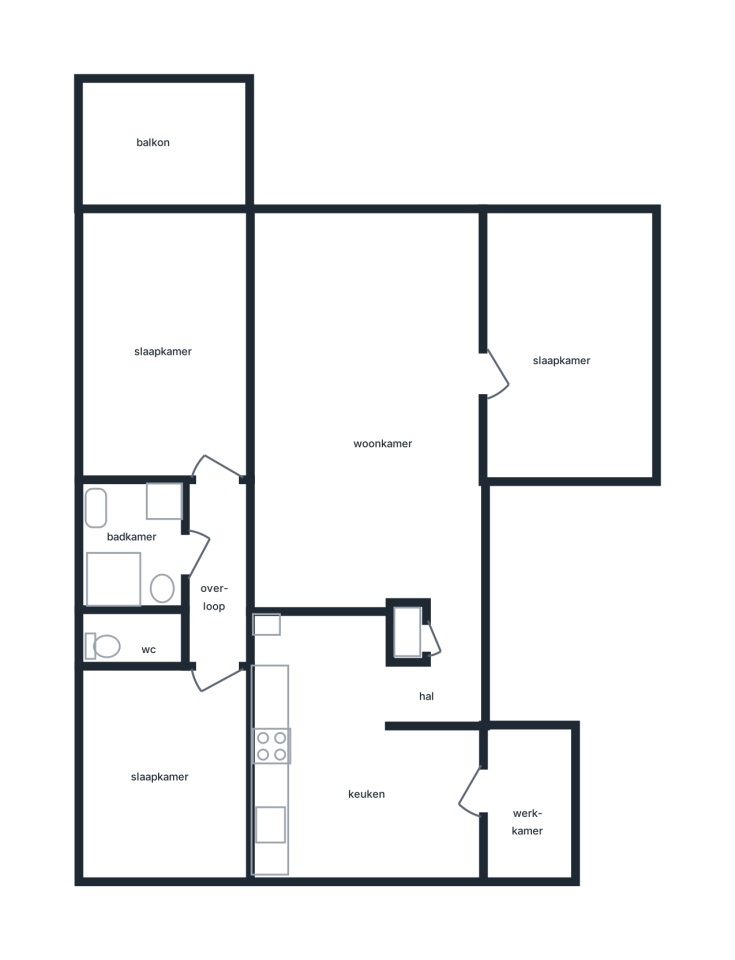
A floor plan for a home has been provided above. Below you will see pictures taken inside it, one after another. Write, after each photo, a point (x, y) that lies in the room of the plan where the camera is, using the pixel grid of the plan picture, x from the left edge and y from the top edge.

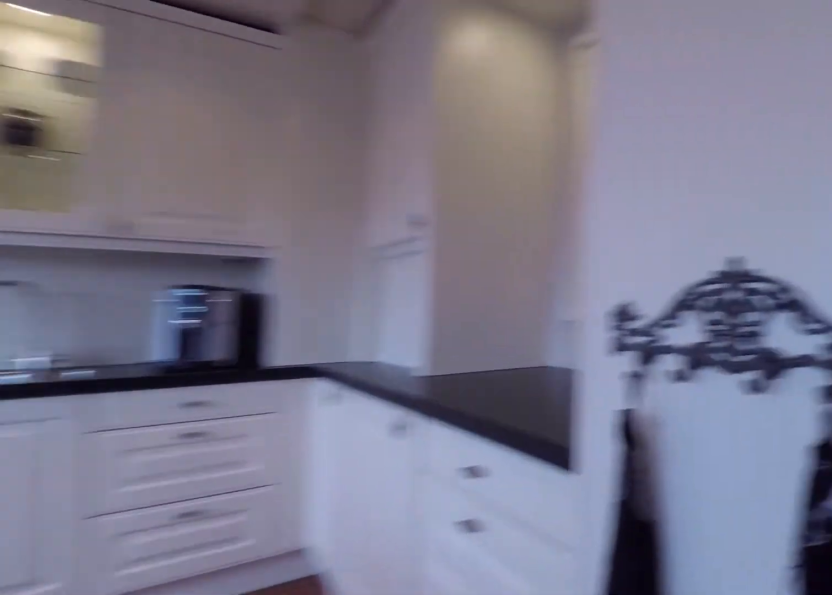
(366, 748)
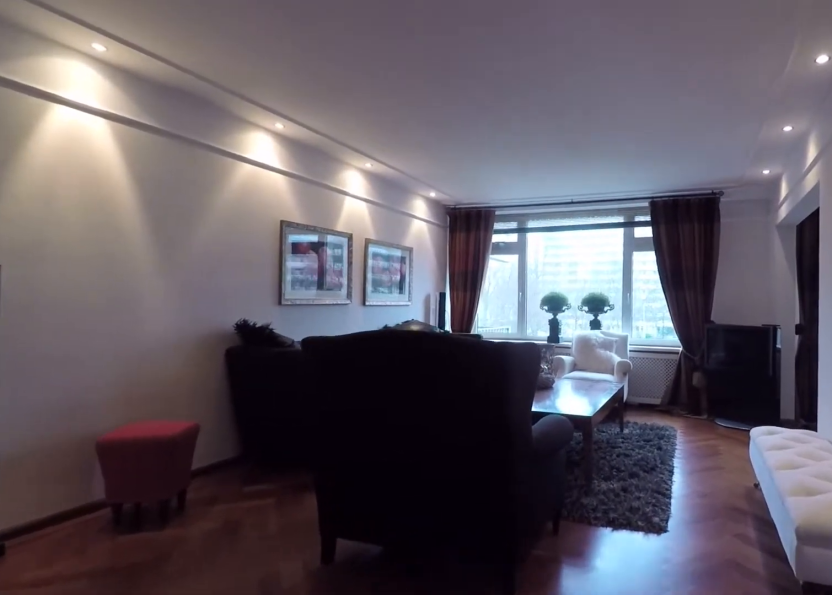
(366, 409)
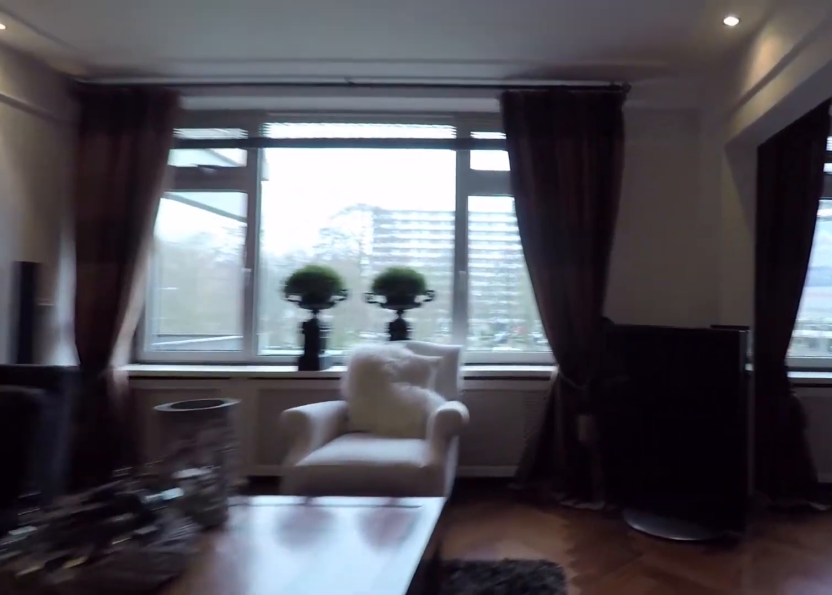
(366, 409)
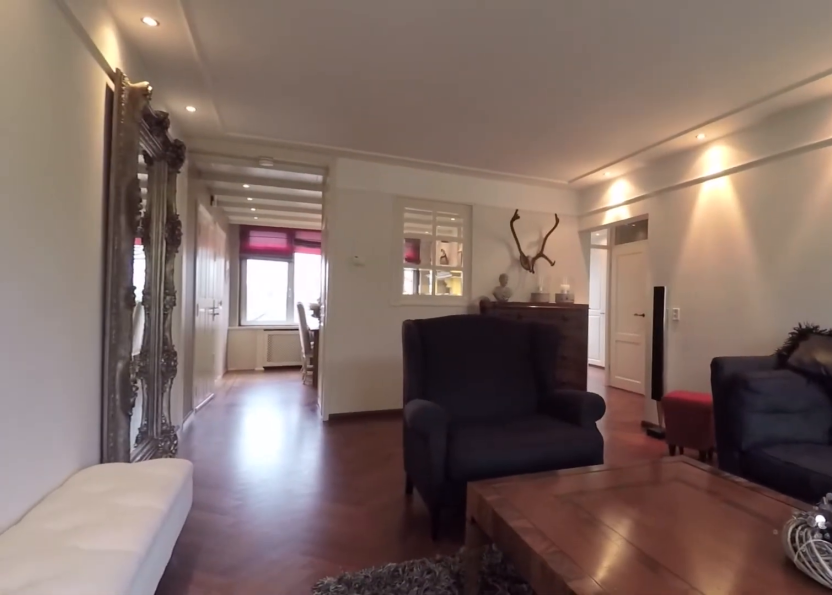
(366, 409)
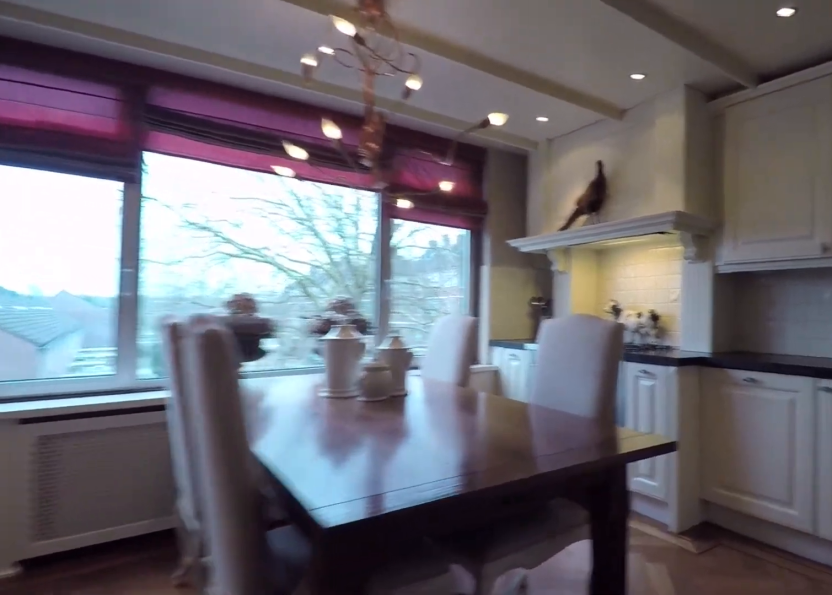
(366, 747)
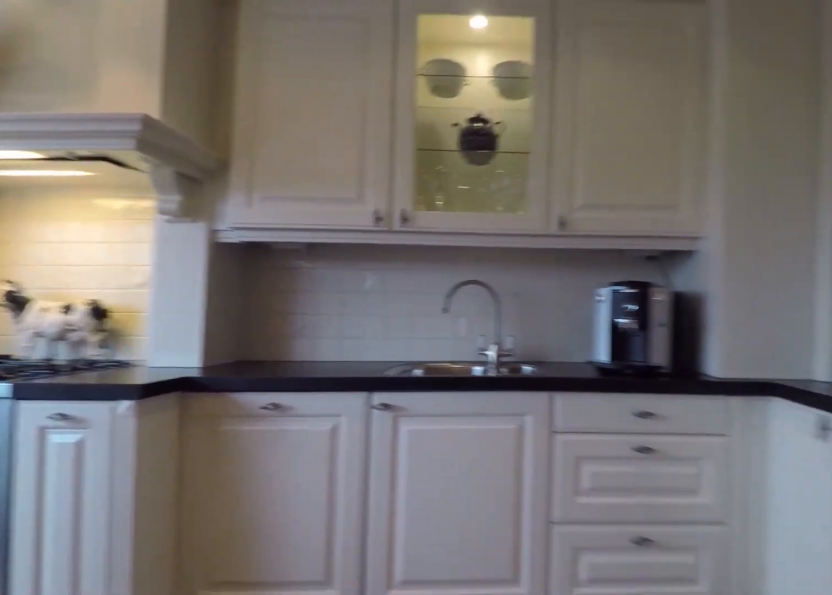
(366, 747)
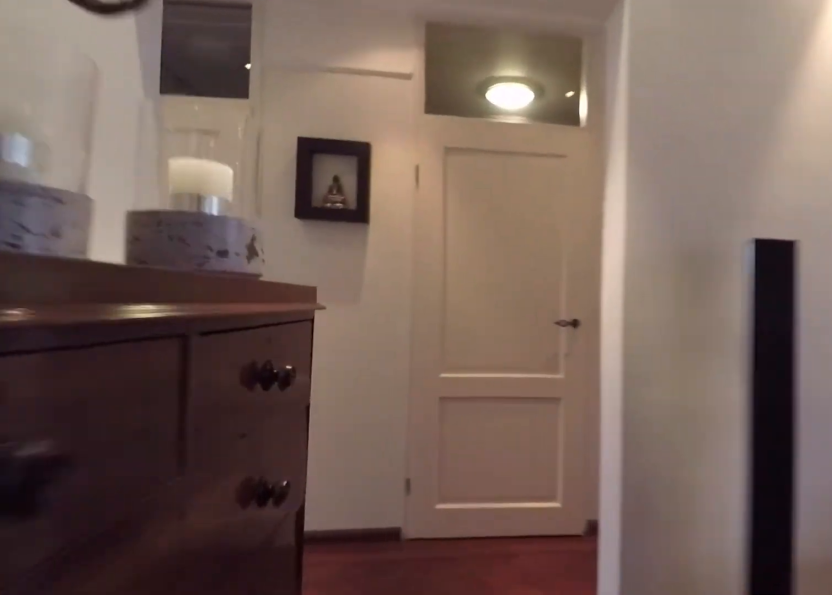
(366, 409)
